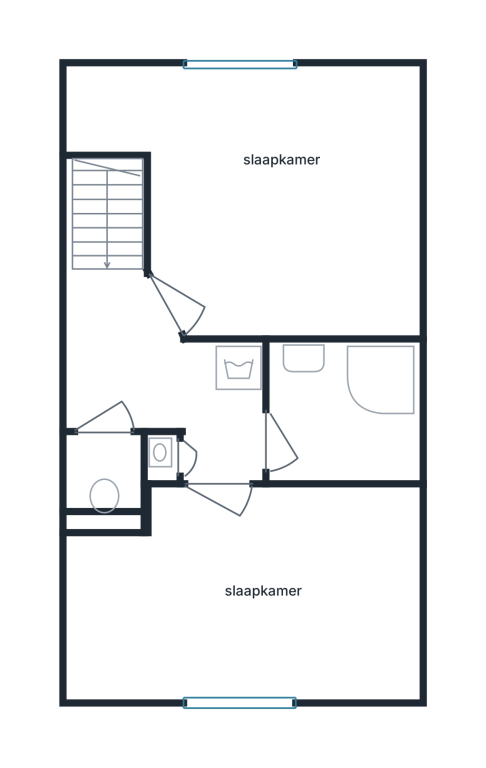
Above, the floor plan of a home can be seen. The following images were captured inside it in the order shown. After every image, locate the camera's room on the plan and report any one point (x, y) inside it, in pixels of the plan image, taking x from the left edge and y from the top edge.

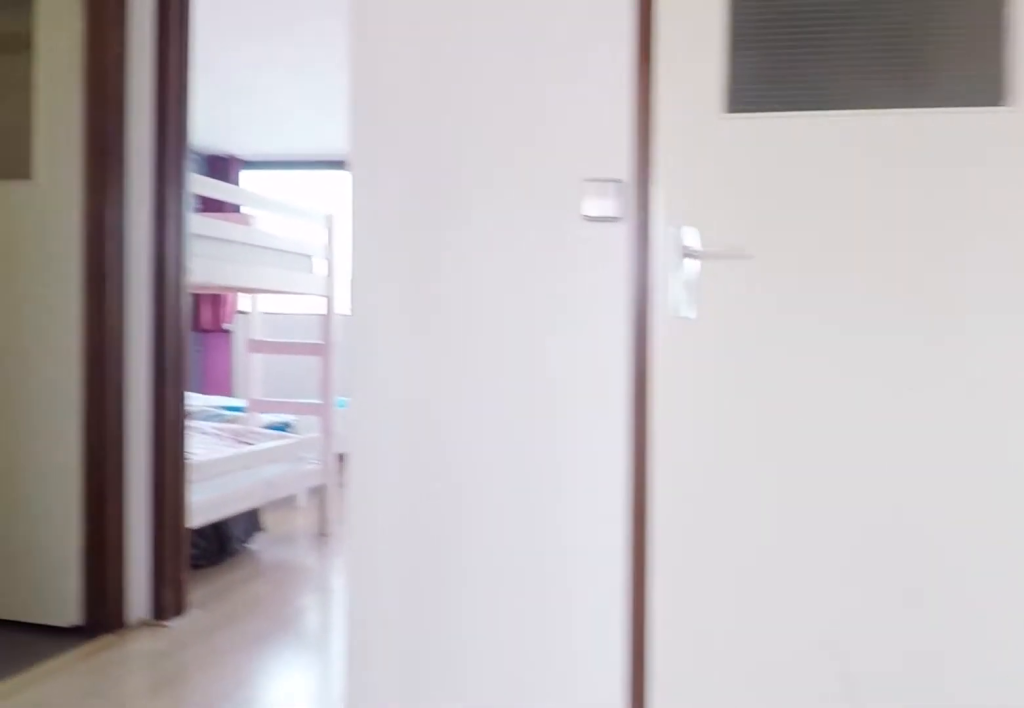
(242, 369)
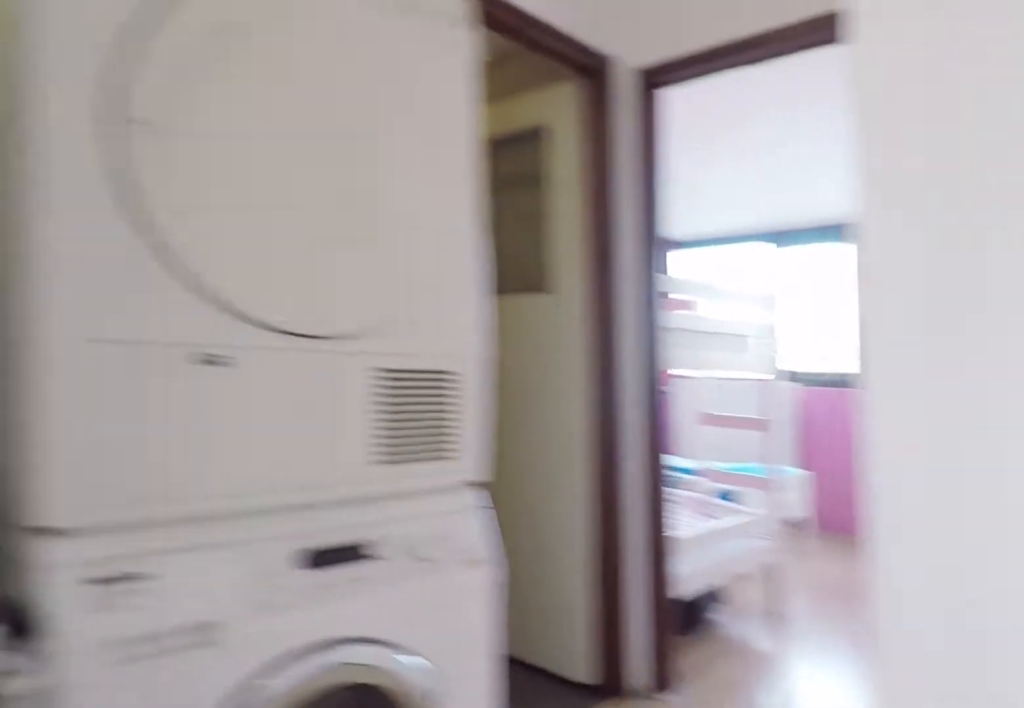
(242, 369)
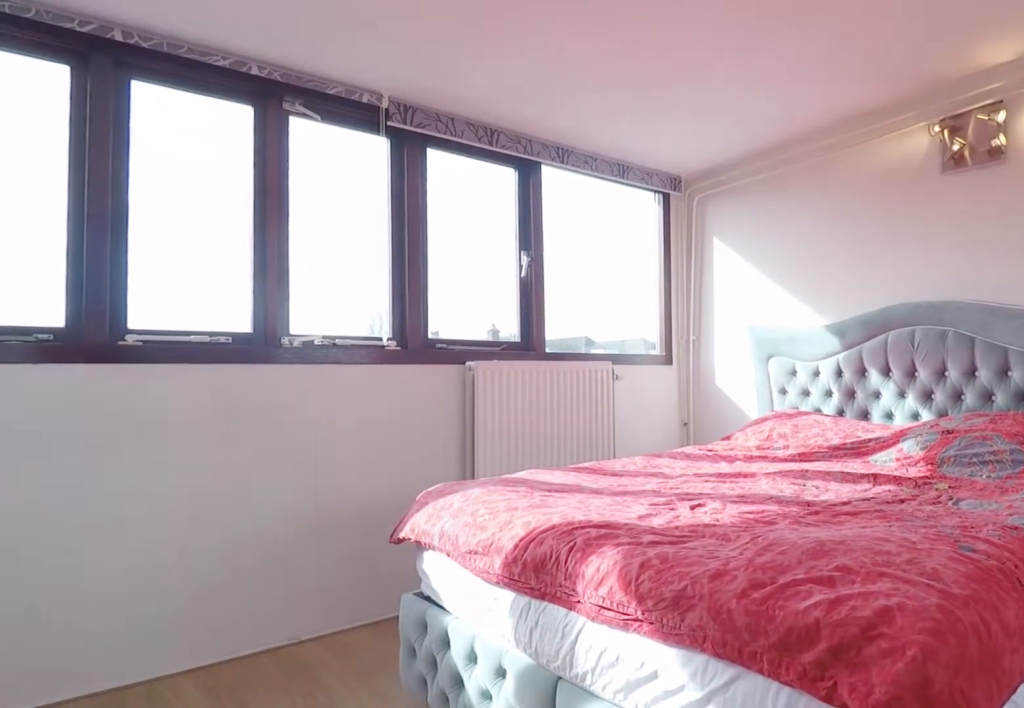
(159, 225)
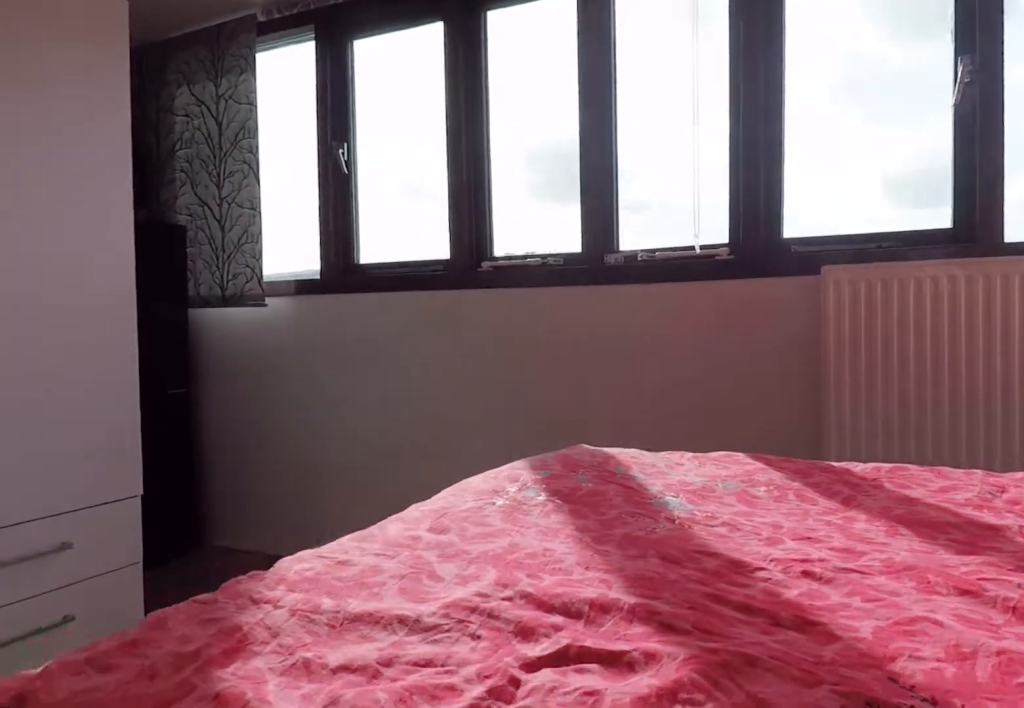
(319, 328)
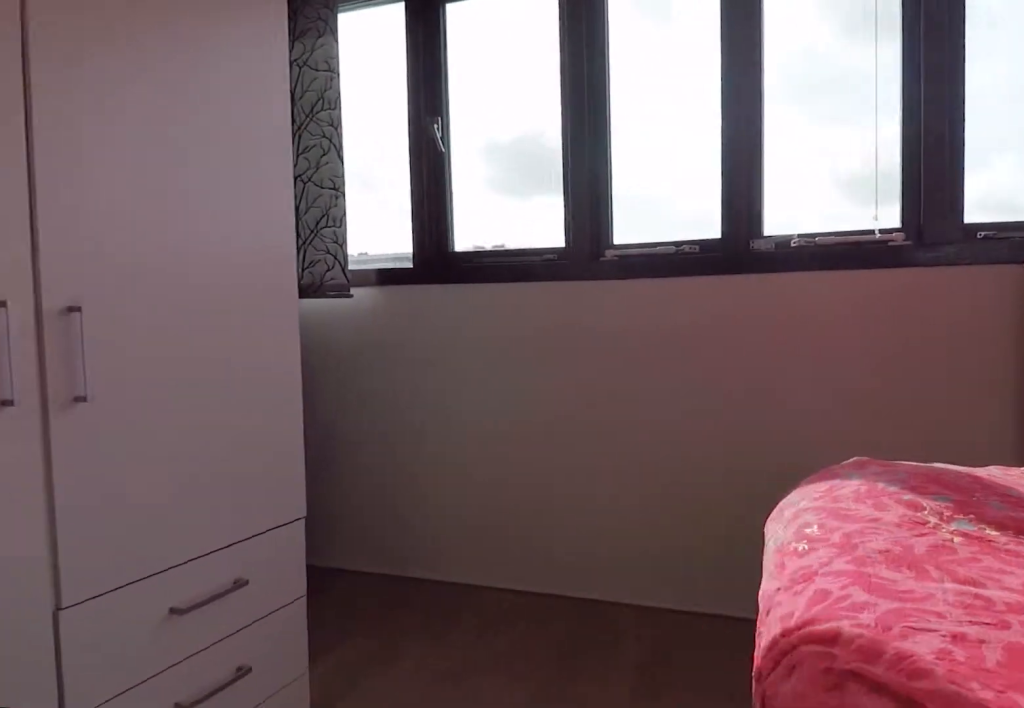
(319, 328)
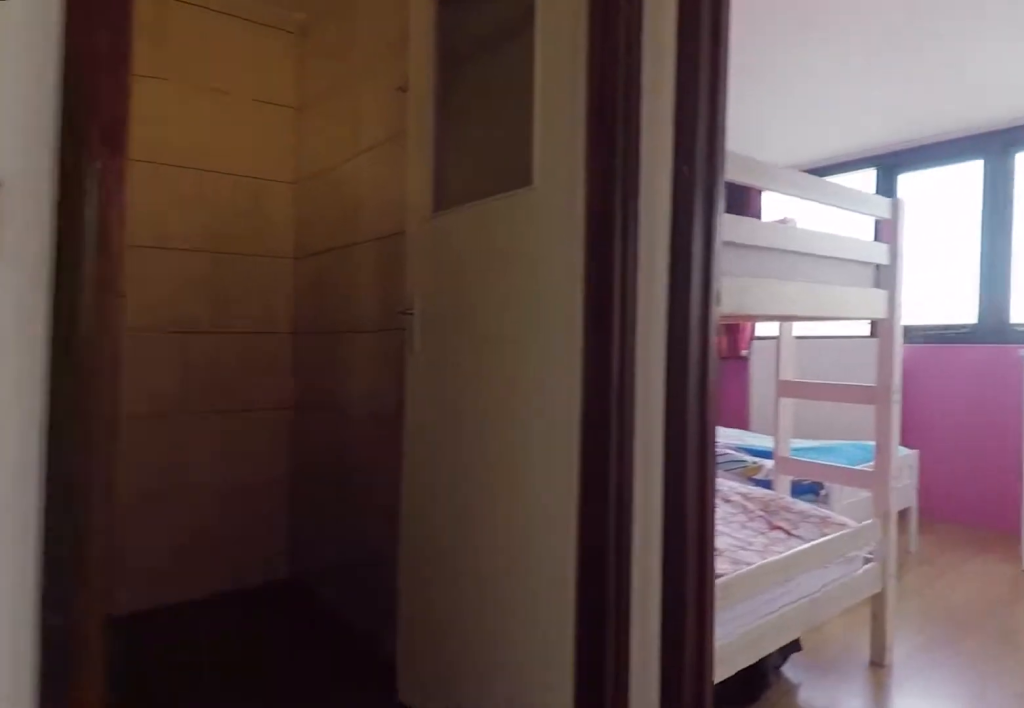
(241, 369)
